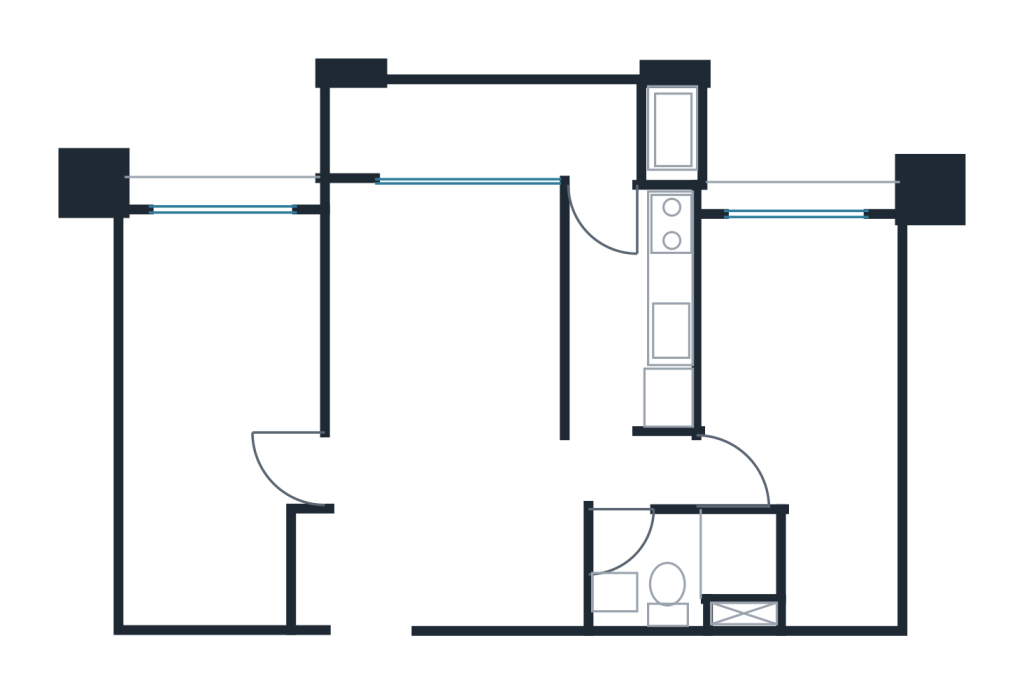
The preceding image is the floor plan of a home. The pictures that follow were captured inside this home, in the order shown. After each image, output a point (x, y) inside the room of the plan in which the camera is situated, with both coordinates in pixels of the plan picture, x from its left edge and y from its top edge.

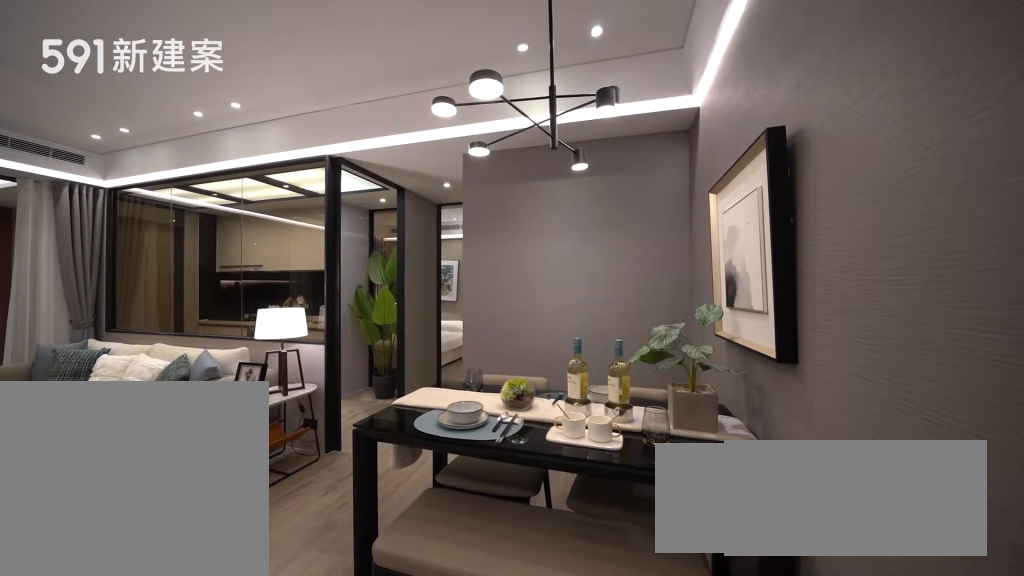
(507, 548)
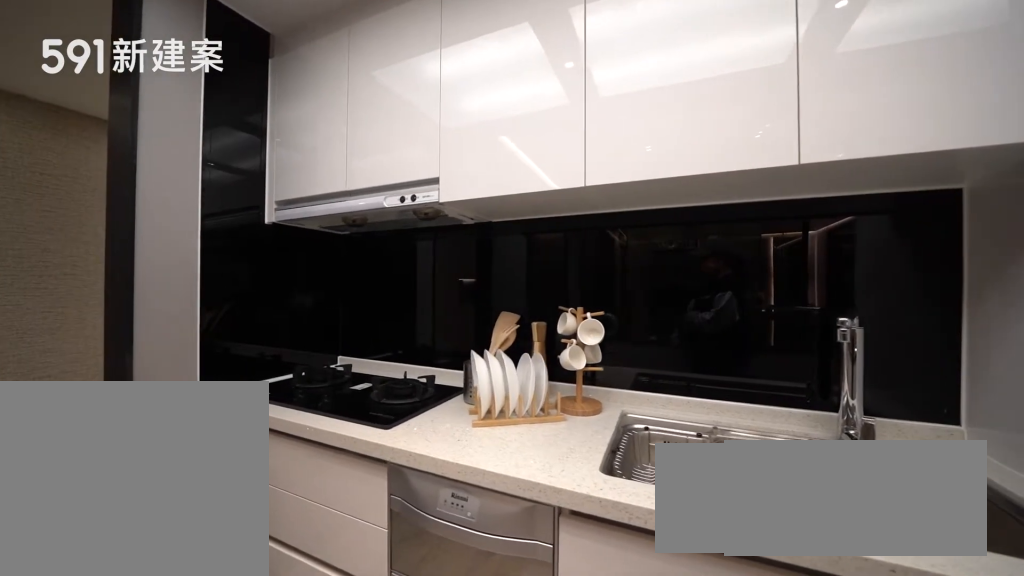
(634, 305)
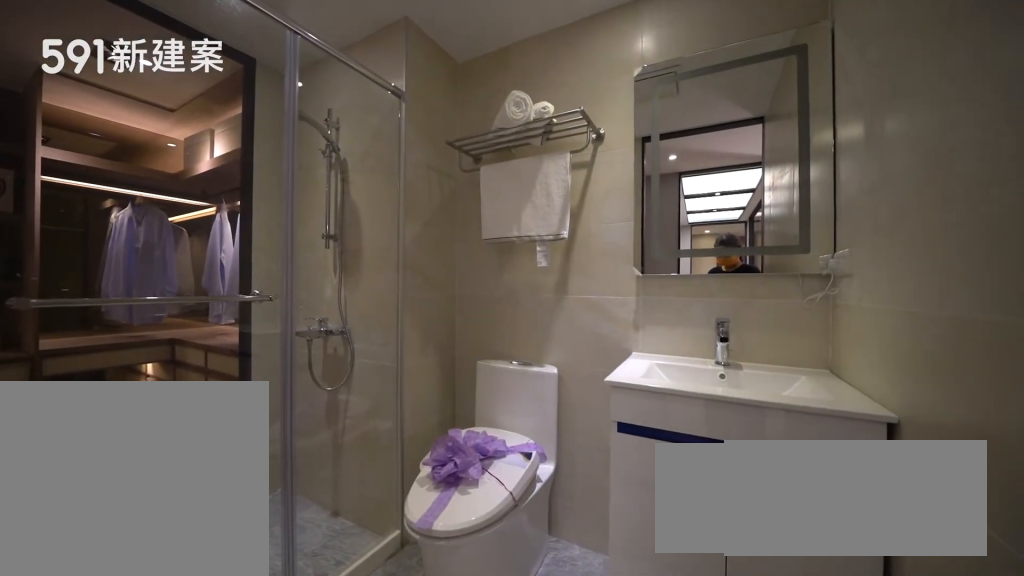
(690, 573)
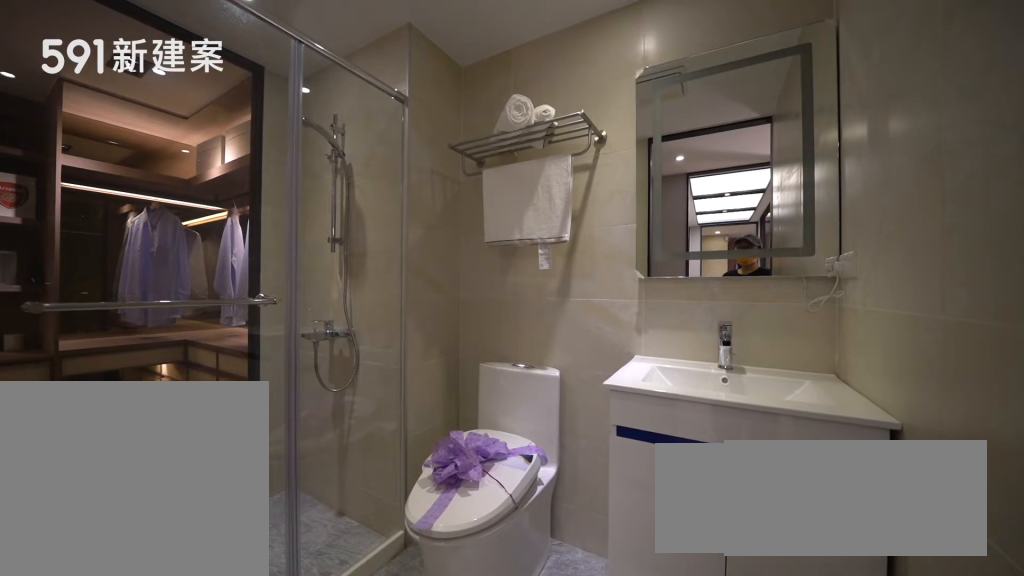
(690, 573)
